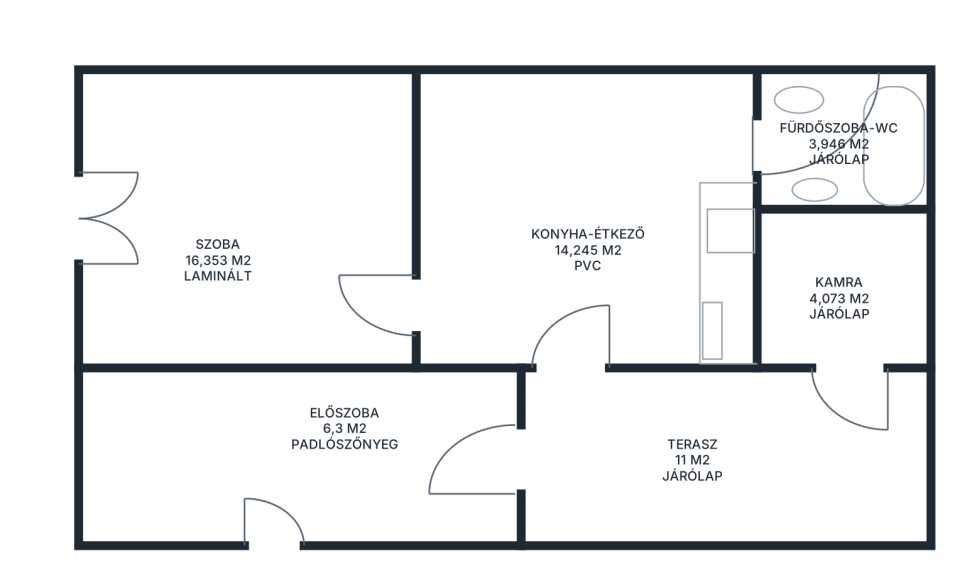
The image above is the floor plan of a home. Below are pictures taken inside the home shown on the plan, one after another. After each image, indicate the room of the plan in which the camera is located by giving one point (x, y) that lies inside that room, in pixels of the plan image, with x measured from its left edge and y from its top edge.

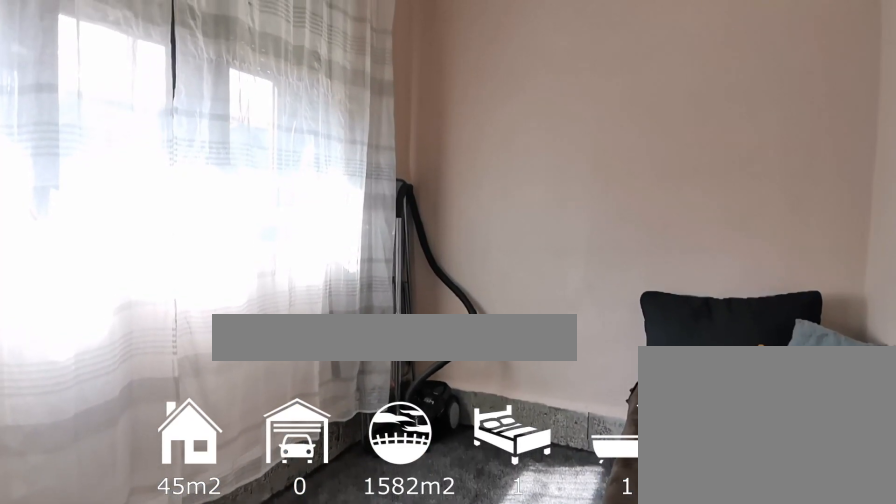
(348, 434)
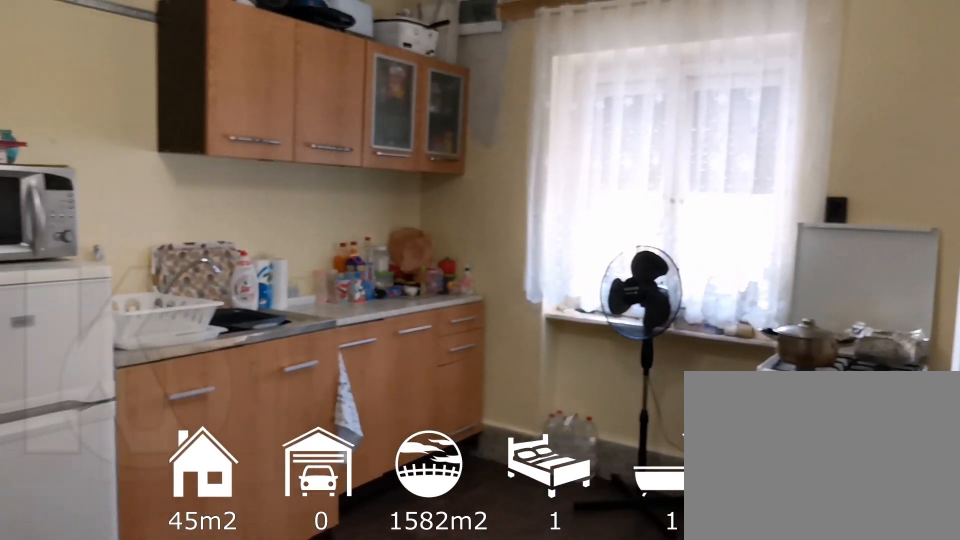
(591, 239)
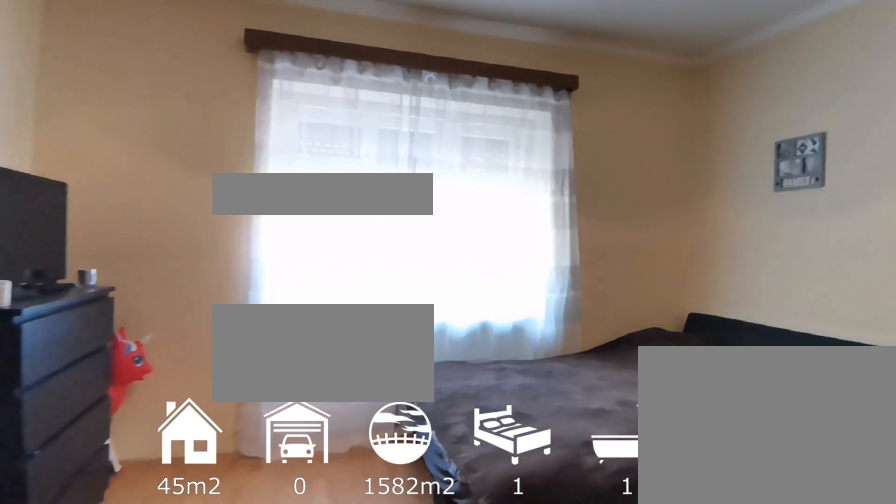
(227, 258)
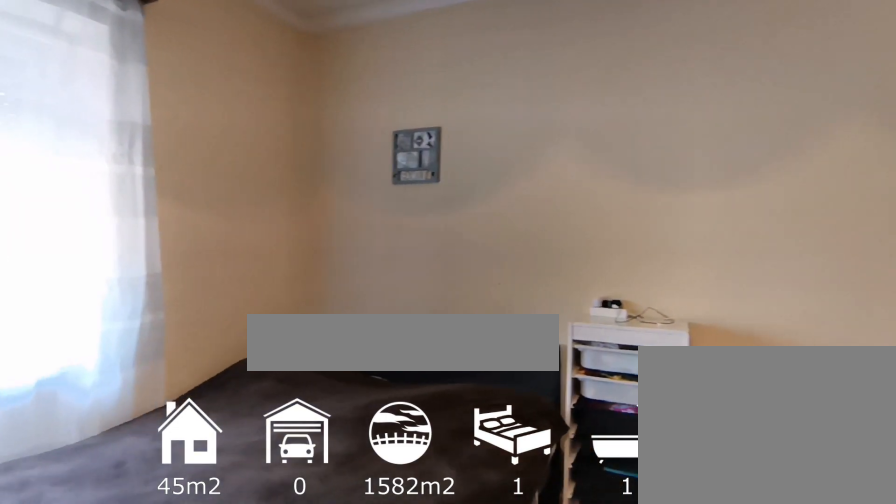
(227, 258)
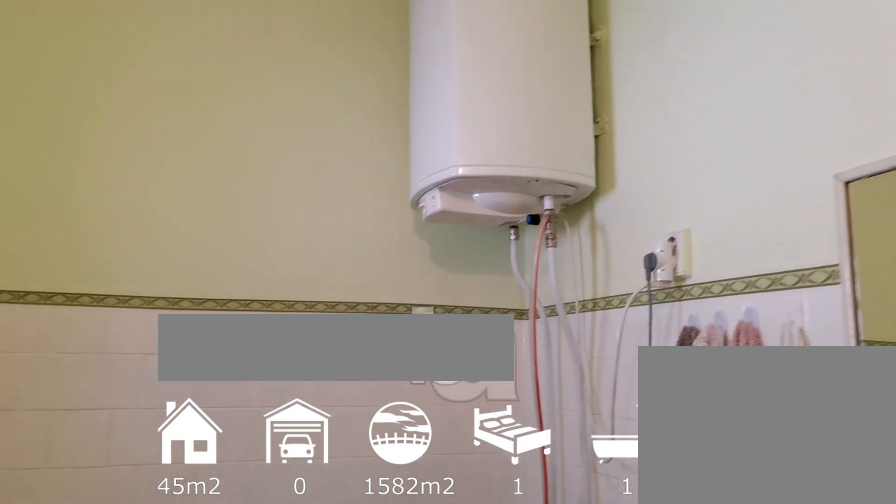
(845, 136)
